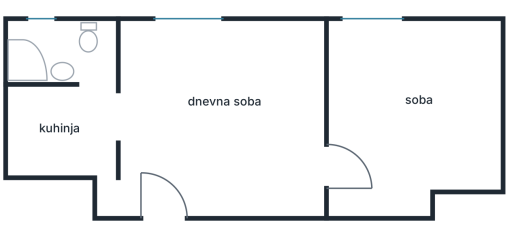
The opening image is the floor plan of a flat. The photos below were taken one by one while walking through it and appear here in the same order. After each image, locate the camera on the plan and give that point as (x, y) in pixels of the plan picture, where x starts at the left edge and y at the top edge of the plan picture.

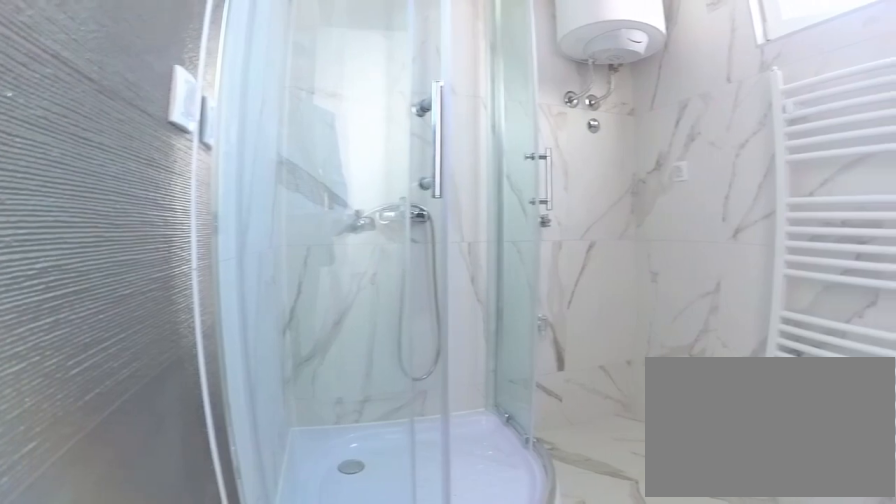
(97, 71)
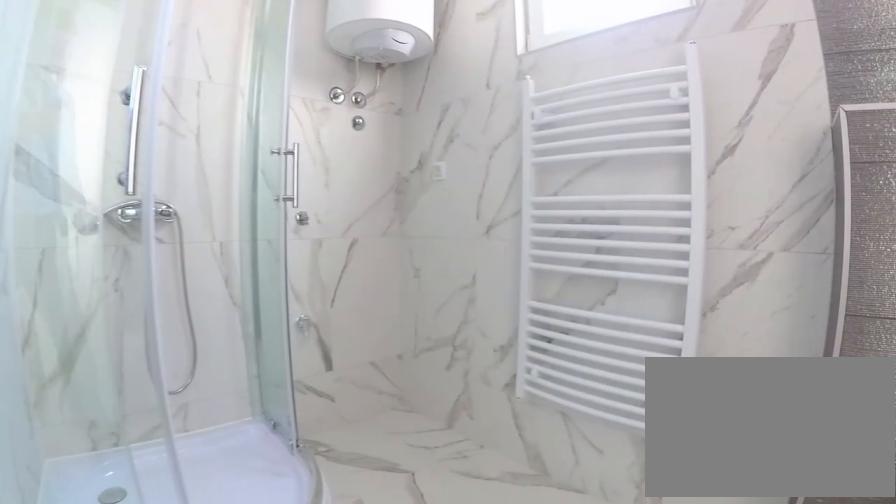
(93, 77)
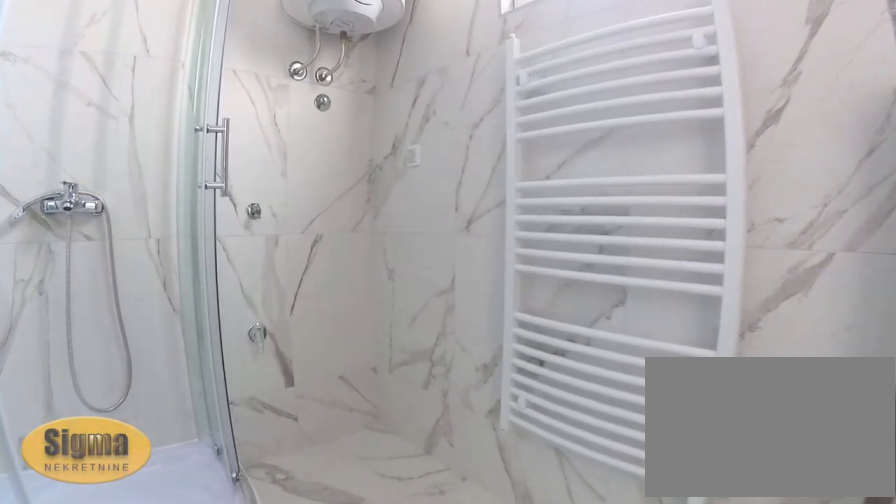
(90, 66)
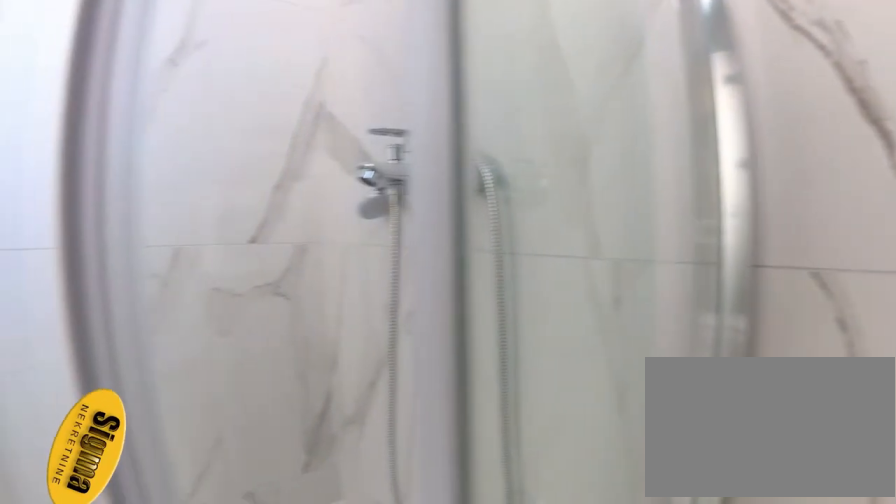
(43, 34)
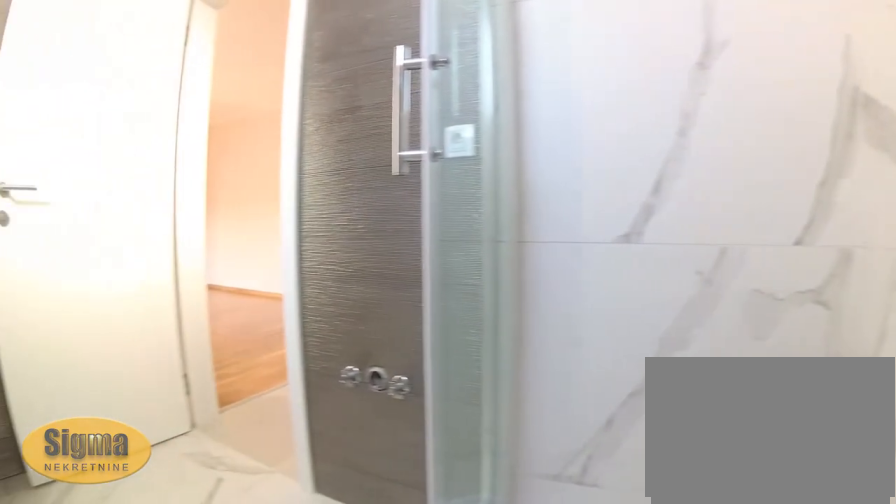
(32, 31)
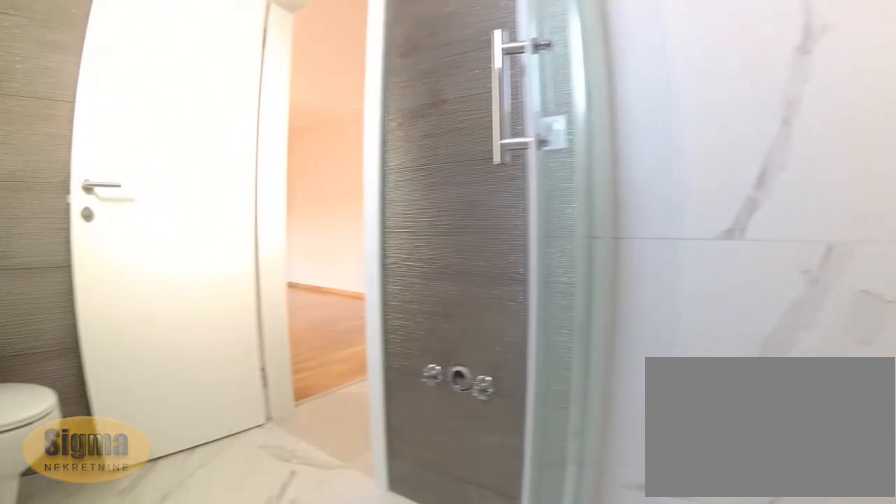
(30, 31)
